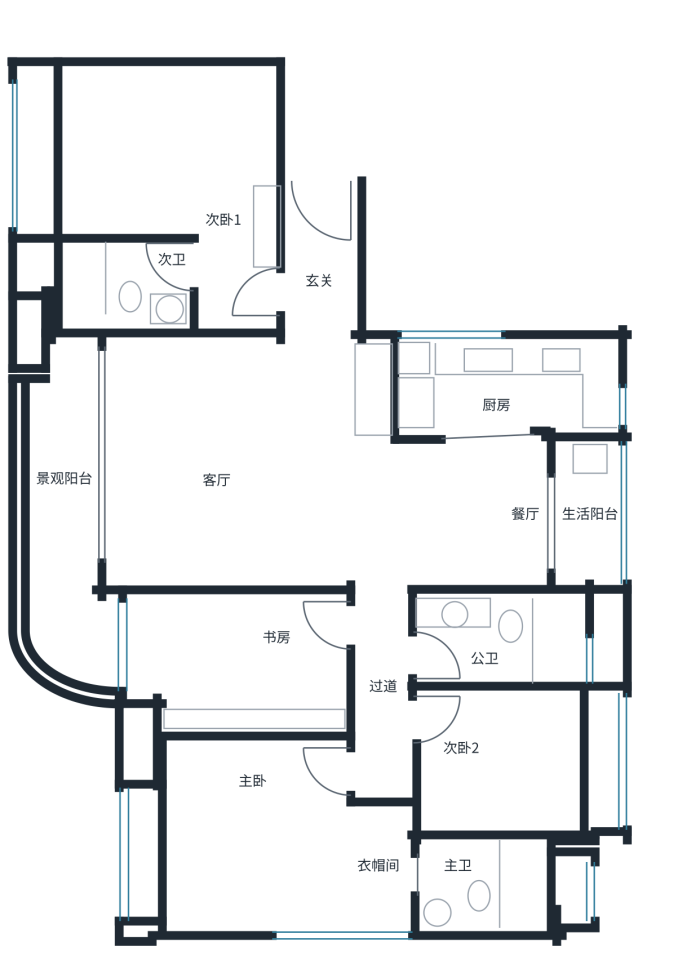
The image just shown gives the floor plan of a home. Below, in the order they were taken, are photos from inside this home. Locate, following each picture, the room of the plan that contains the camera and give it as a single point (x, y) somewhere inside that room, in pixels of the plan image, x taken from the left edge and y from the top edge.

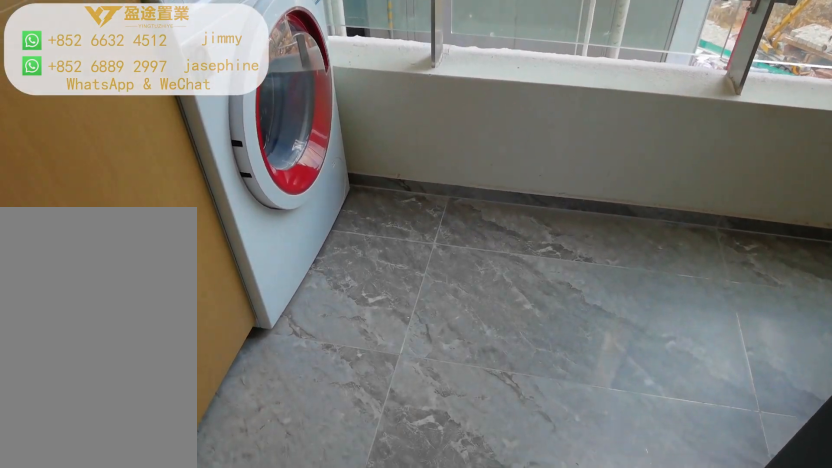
(589, 511)
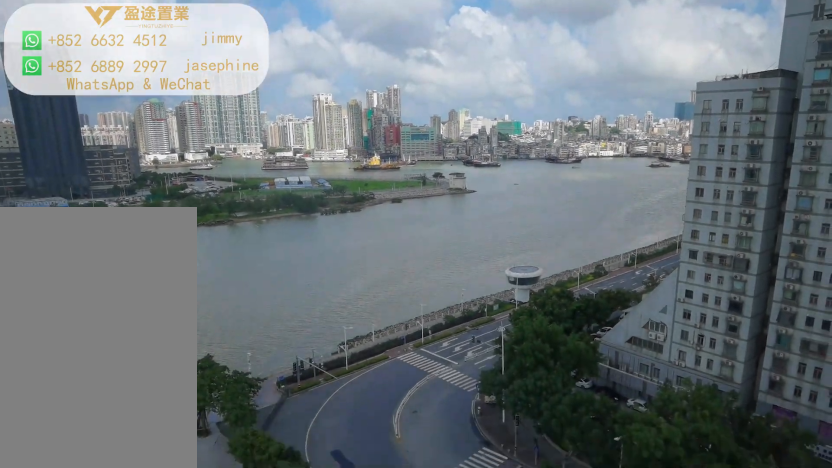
(58, 521)
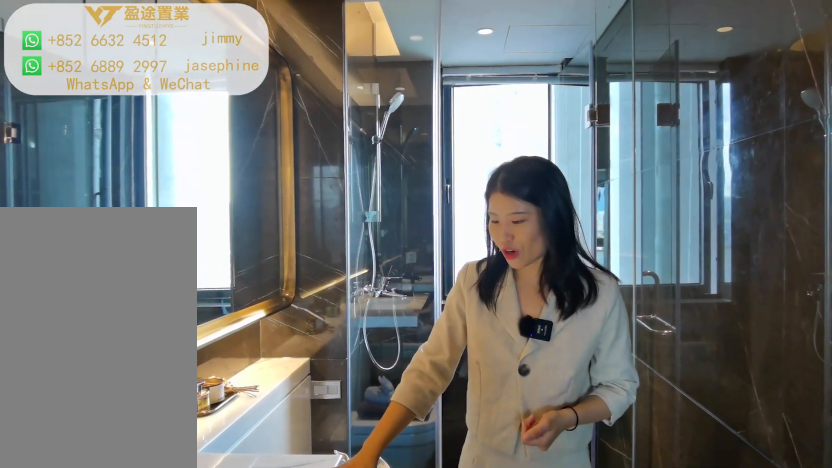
(501, 643)
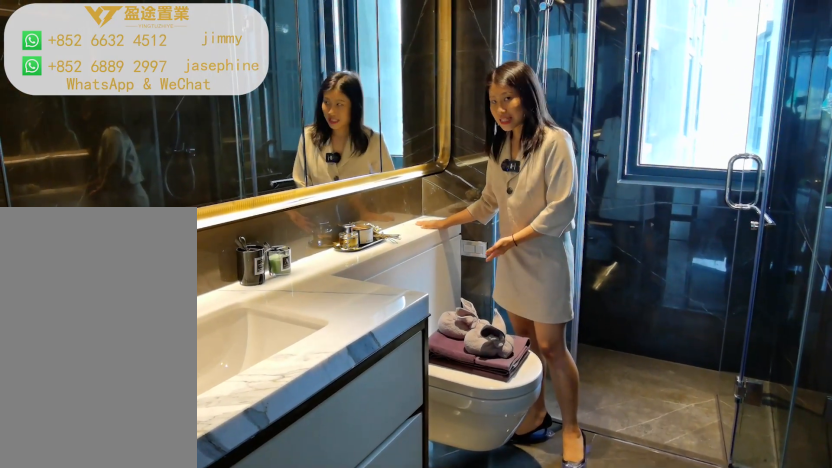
(501, 643)
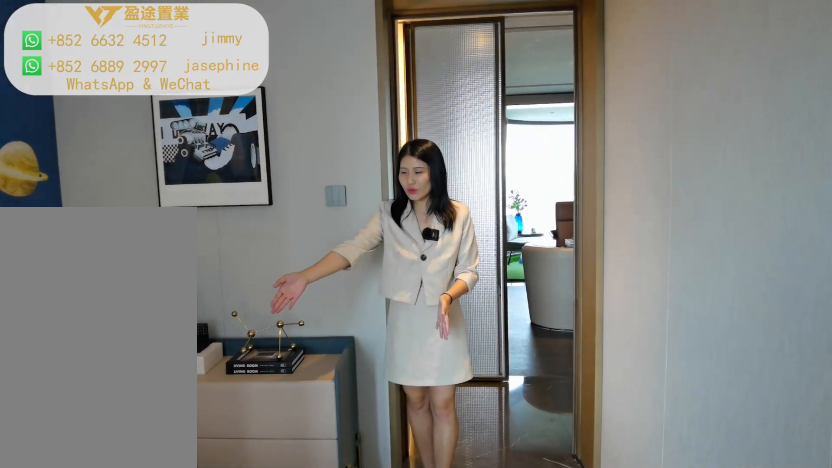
(518, 764)
